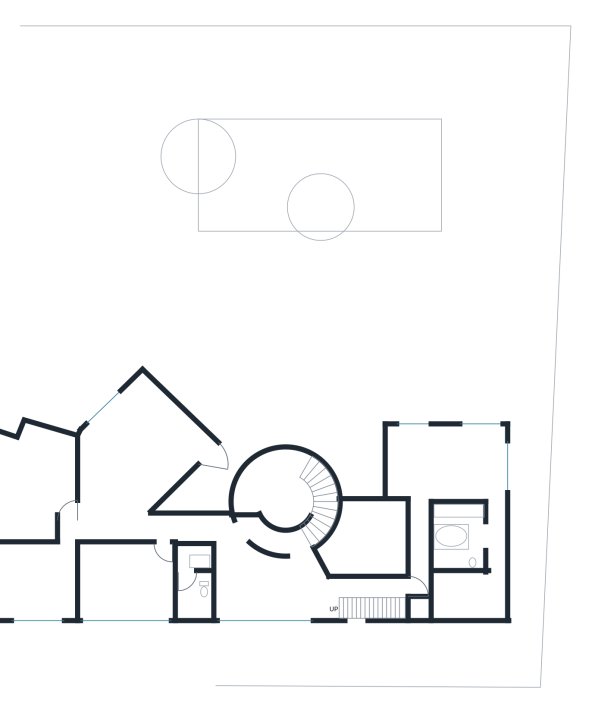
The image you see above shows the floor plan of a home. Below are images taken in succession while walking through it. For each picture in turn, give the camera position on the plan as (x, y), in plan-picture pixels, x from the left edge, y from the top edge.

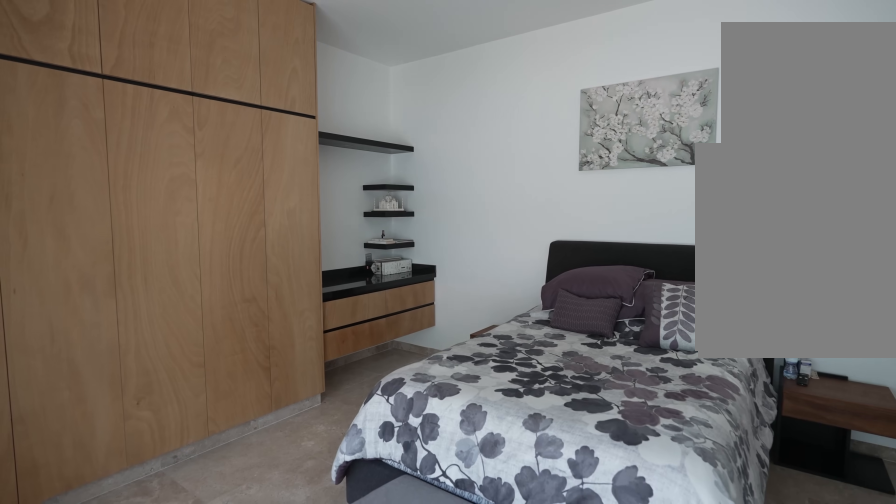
(157, 599)
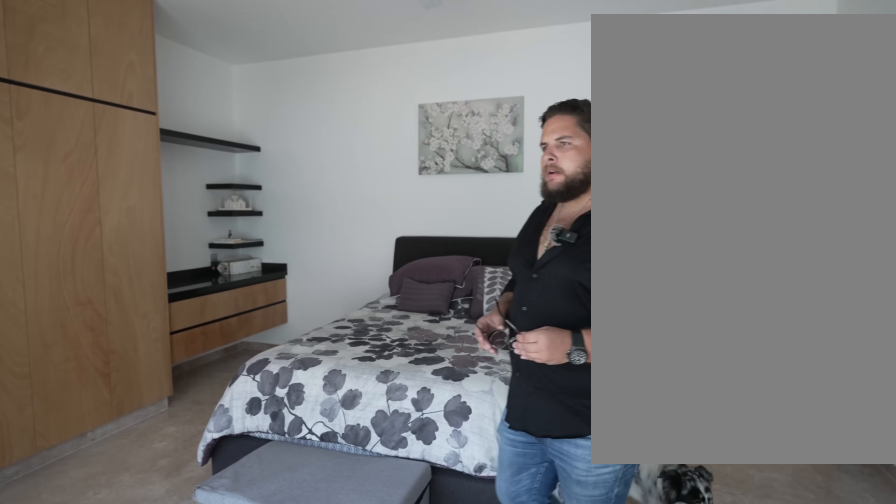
(157, 599)
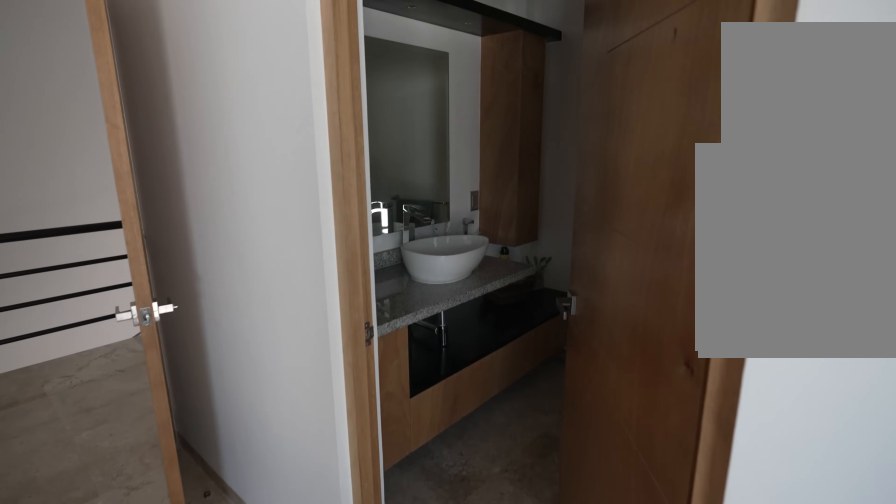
(162, 581)
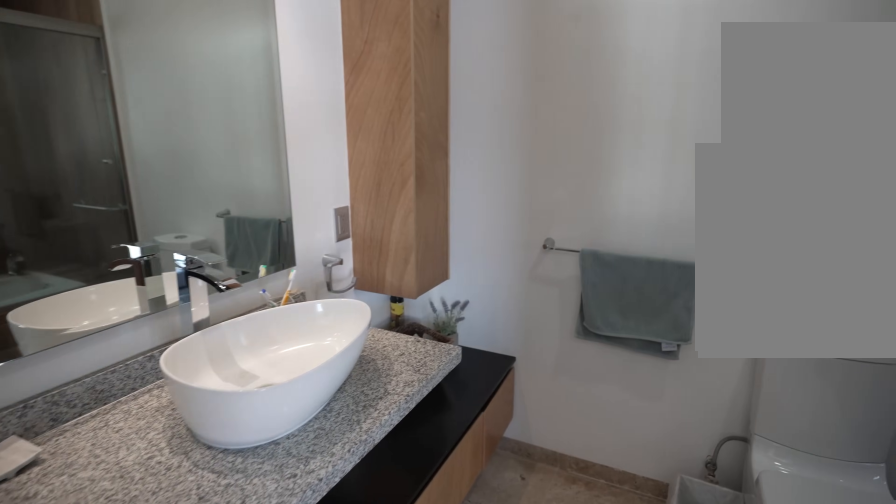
(177, 577)
